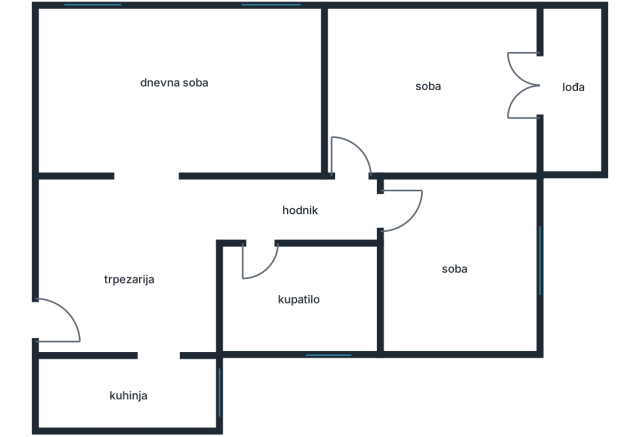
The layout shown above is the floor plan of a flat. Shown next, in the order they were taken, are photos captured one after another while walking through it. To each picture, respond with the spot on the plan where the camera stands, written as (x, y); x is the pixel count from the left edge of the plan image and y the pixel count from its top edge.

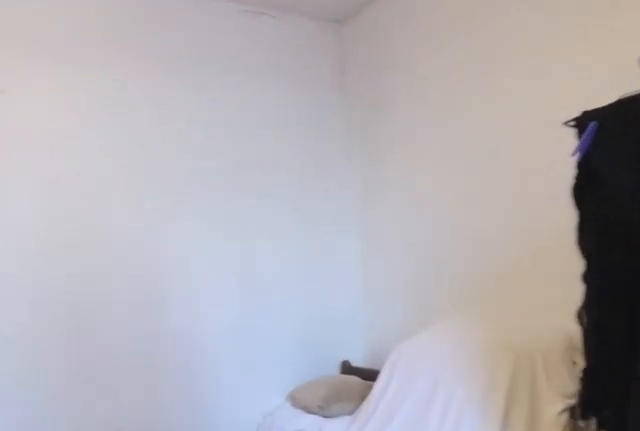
(466, 91)
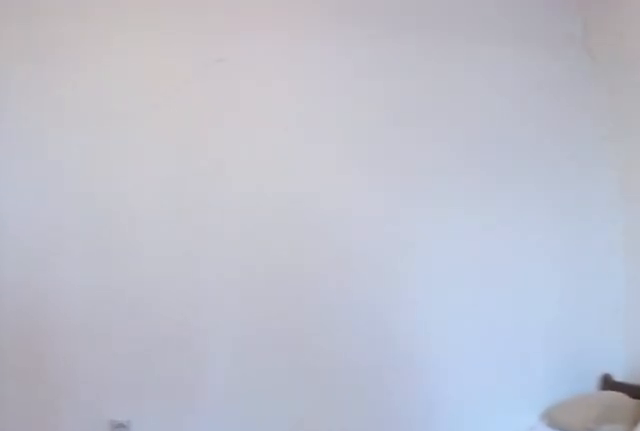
(447, 99)
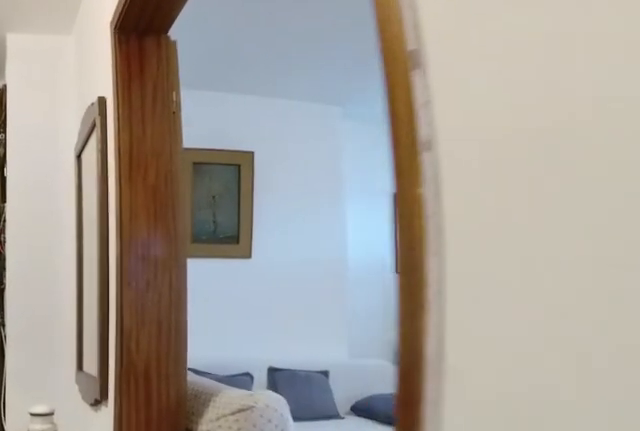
(228, 207)
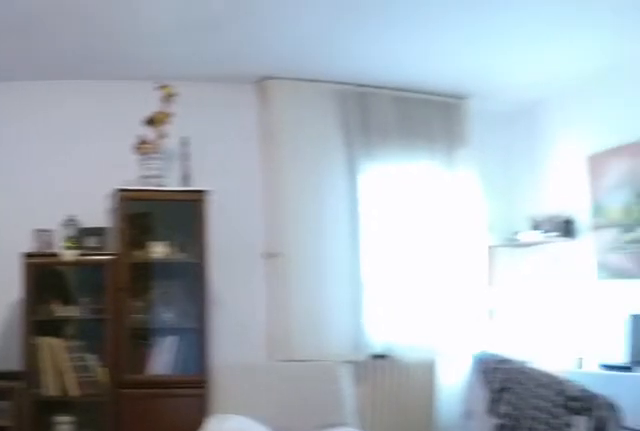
(166, 190)
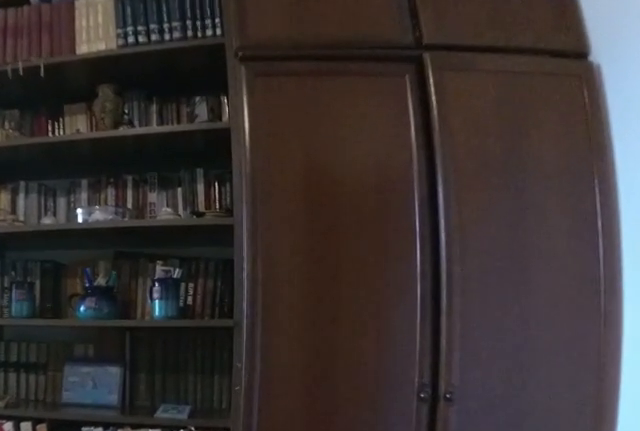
(227, 156)
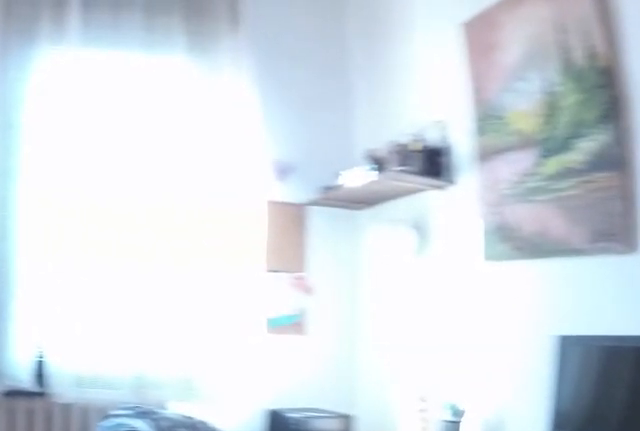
(262, 151)
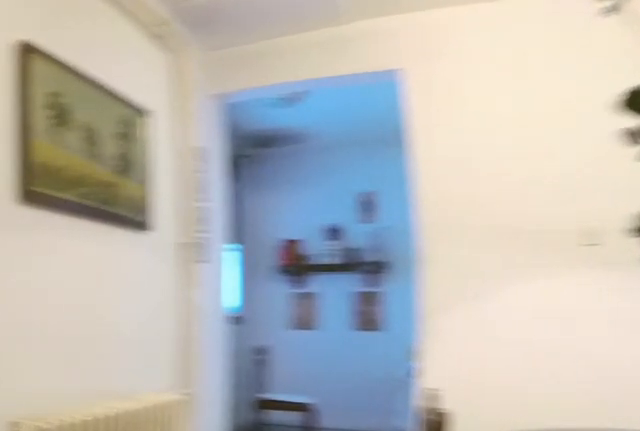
(145, 167)
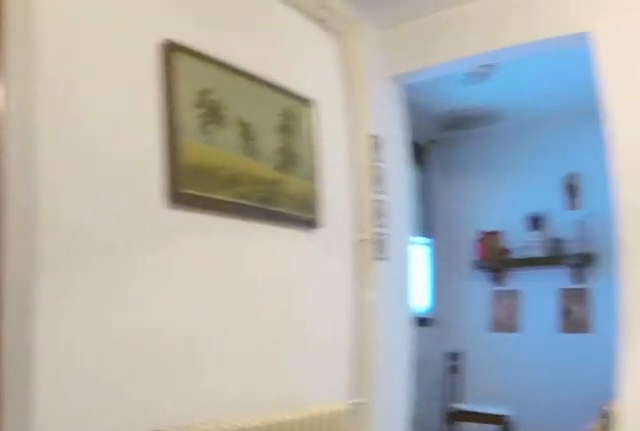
(149, 178)
